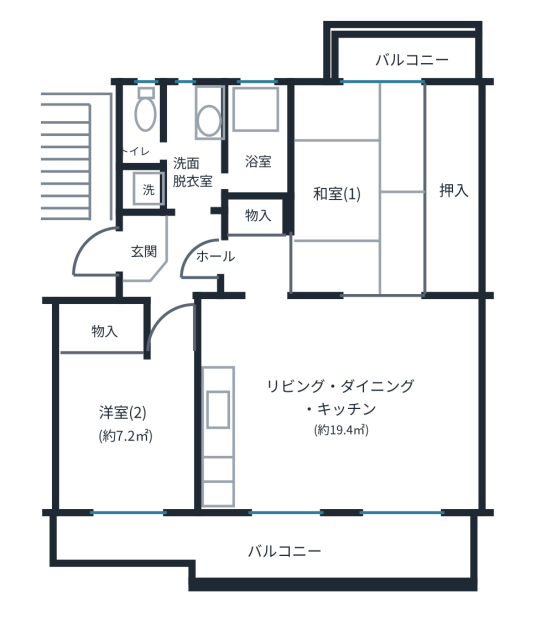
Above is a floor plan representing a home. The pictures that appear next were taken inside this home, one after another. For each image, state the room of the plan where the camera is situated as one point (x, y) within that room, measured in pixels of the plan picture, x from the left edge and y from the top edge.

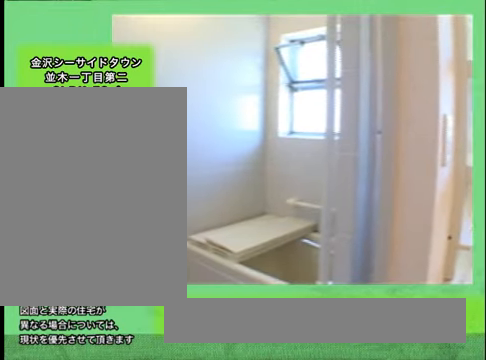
(257, 148)
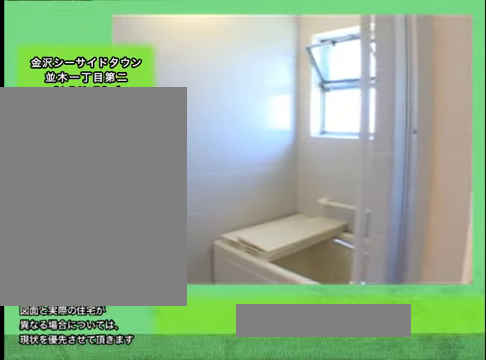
(257, 148)
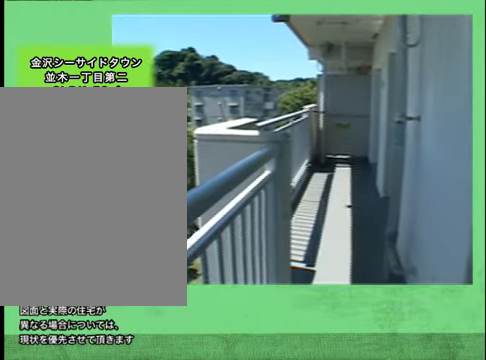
(282, 558)
